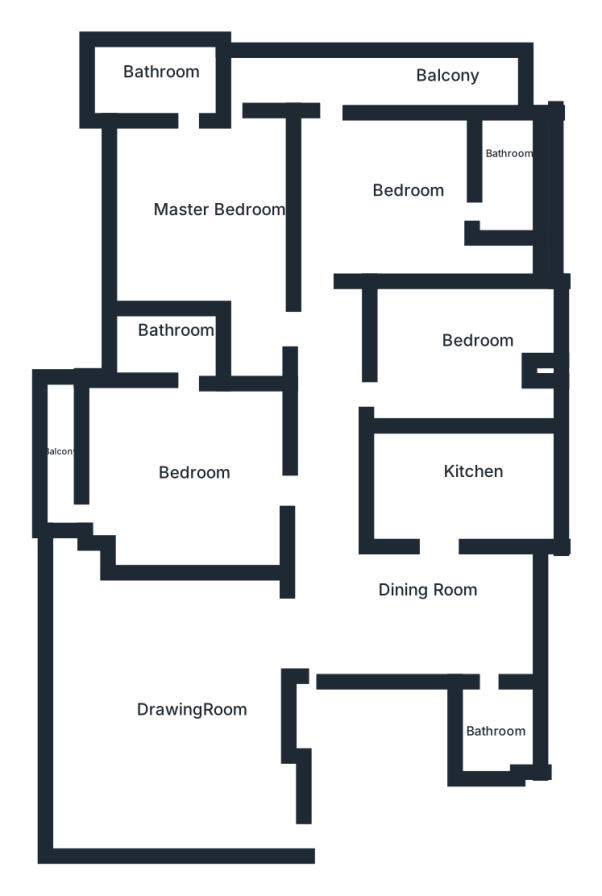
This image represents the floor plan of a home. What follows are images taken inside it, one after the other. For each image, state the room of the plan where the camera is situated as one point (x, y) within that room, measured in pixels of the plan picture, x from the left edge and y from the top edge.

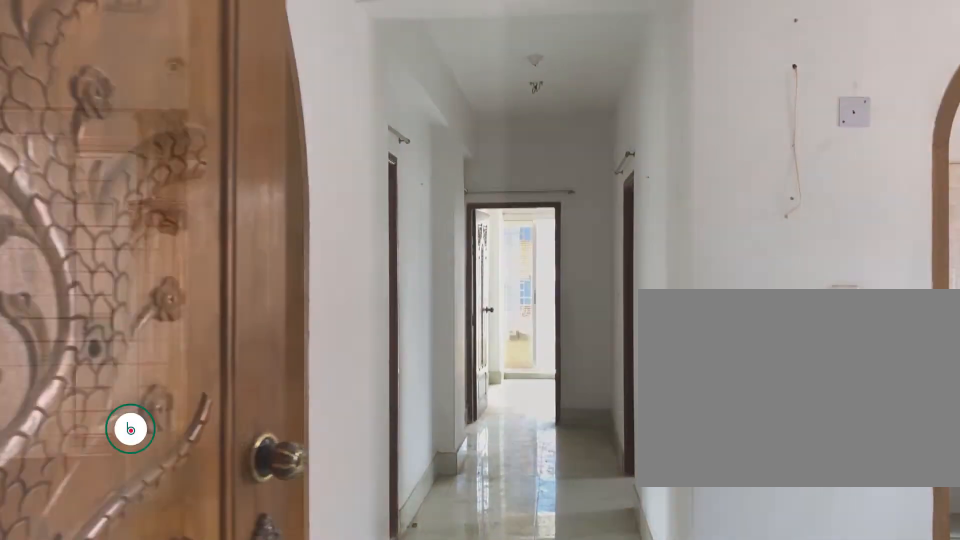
(337, 602)
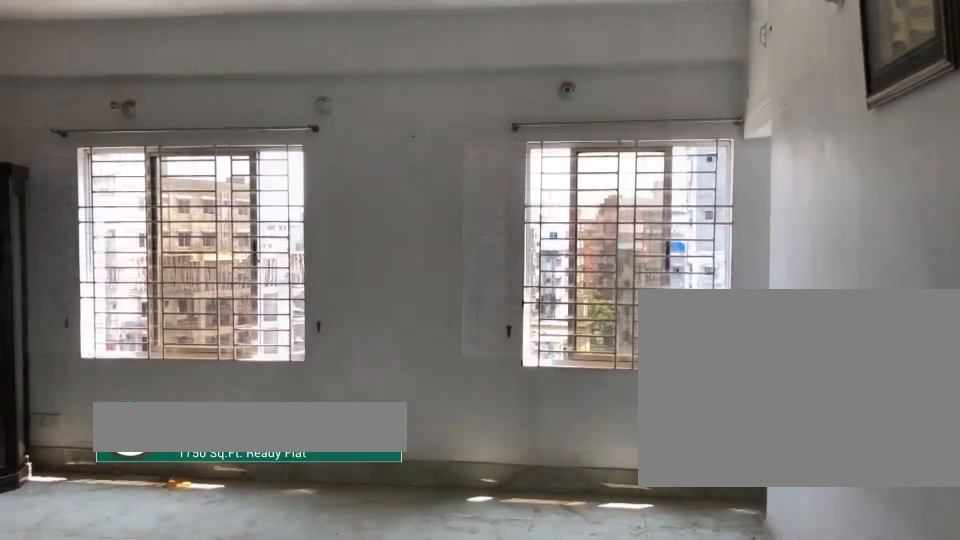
(232, 640)
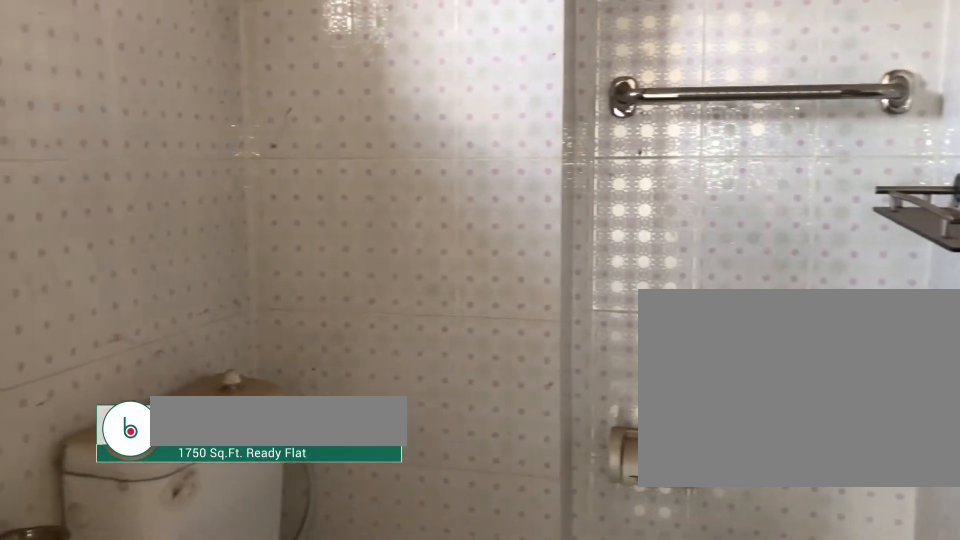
(492, 724)
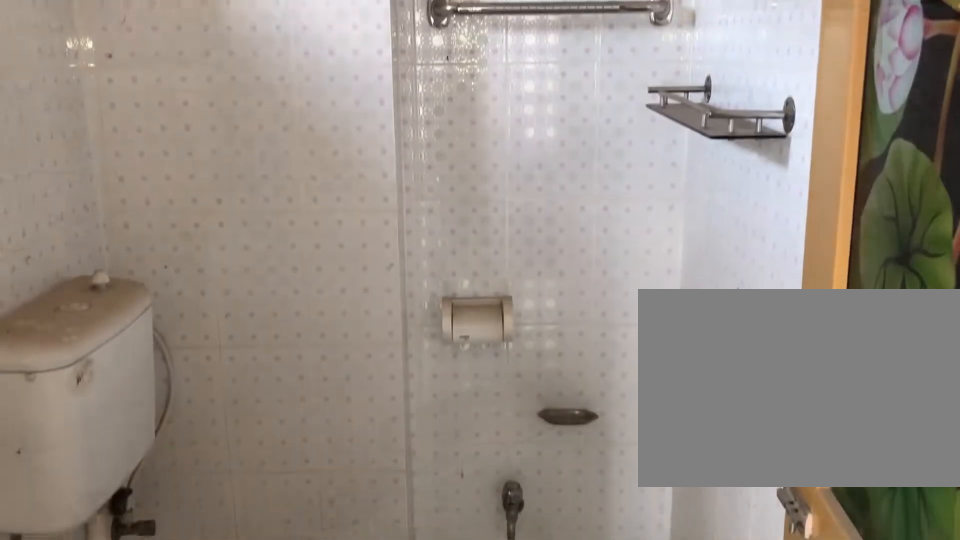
(492, 724)
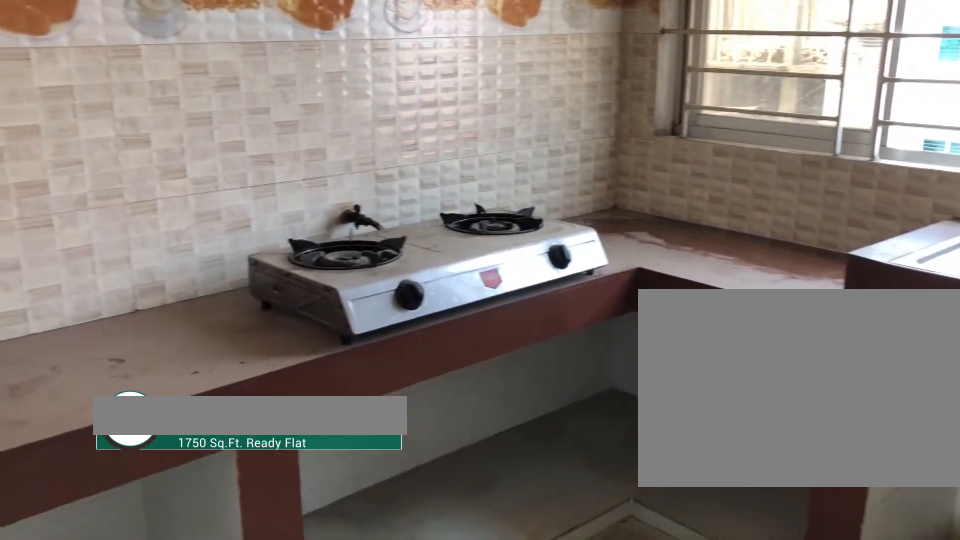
(460, 490)
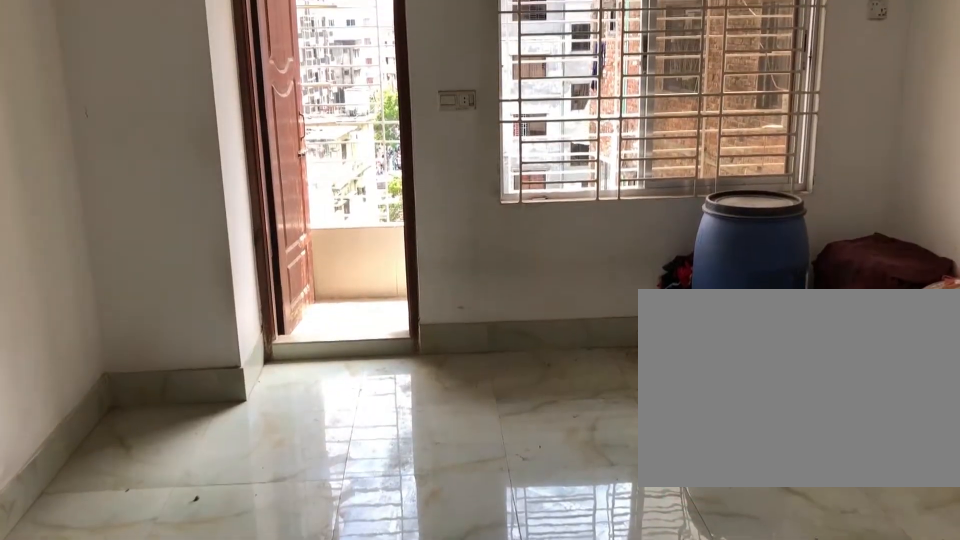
(186, 490)
